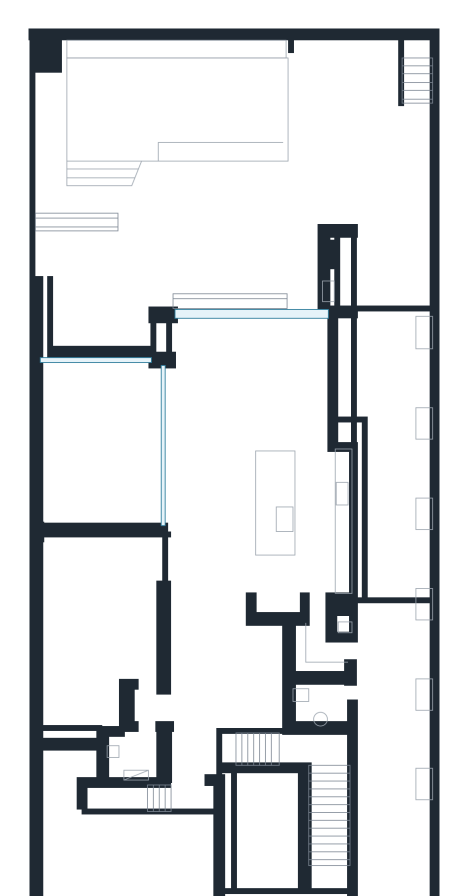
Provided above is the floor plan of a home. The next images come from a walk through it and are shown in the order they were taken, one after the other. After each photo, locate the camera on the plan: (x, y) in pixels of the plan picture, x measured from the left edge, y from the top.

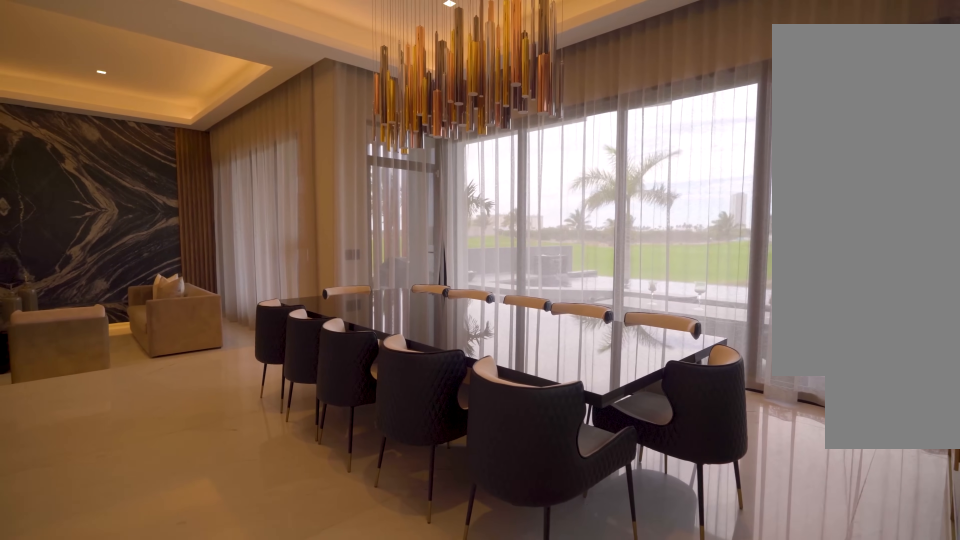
(288, 429)
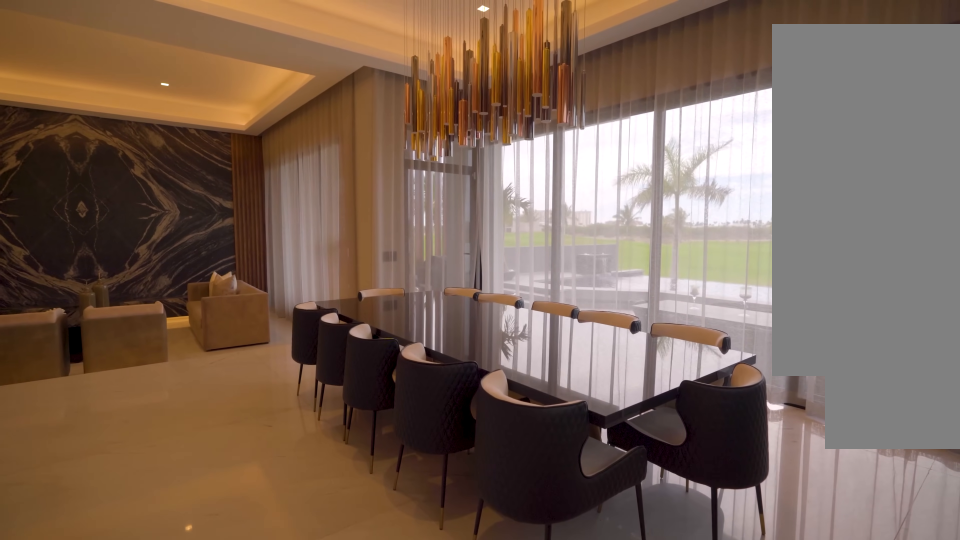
(287, 429)
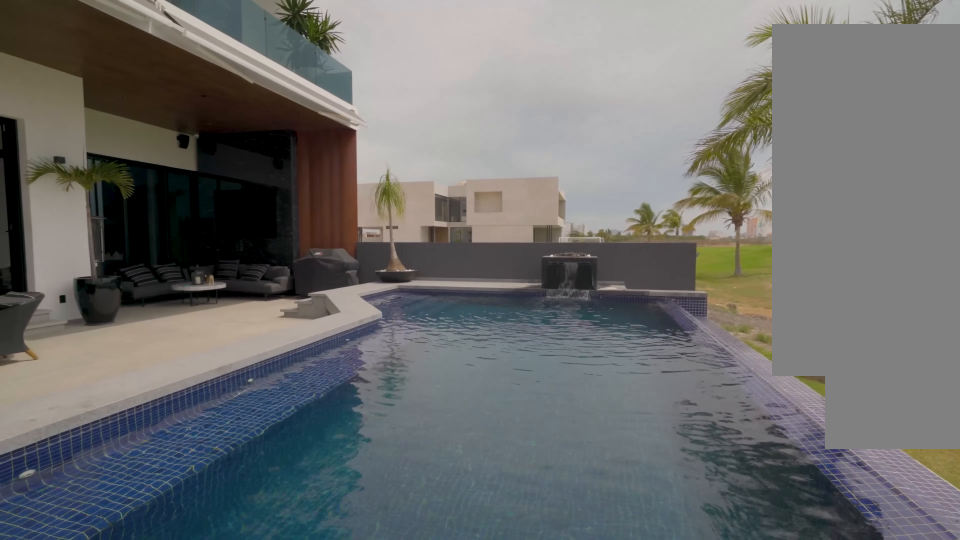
(323, 113)
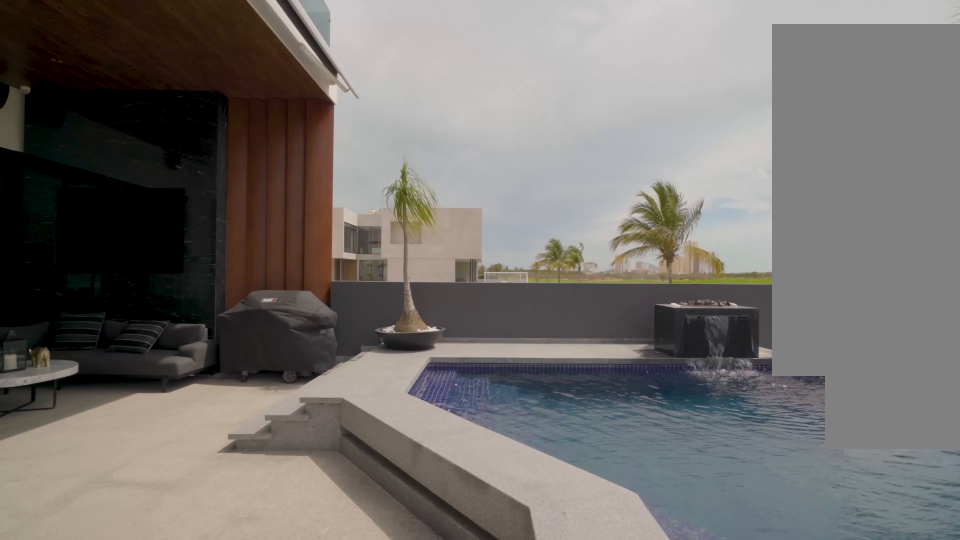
(178, 194)
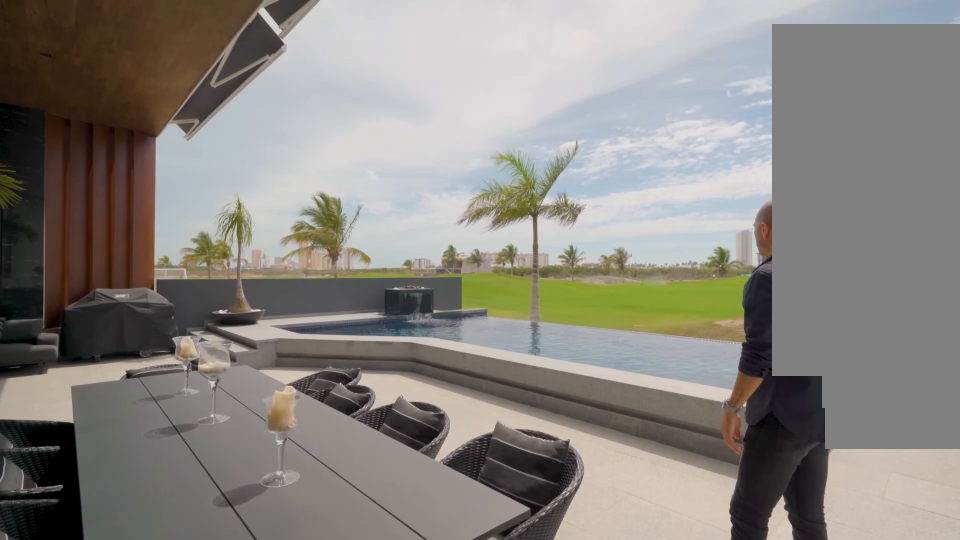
(294, 277)
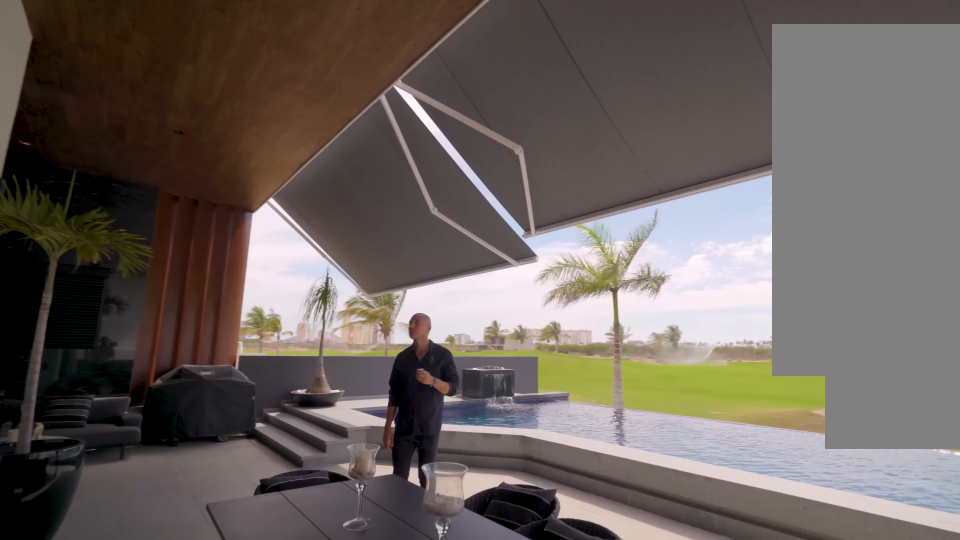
(313, 228)
